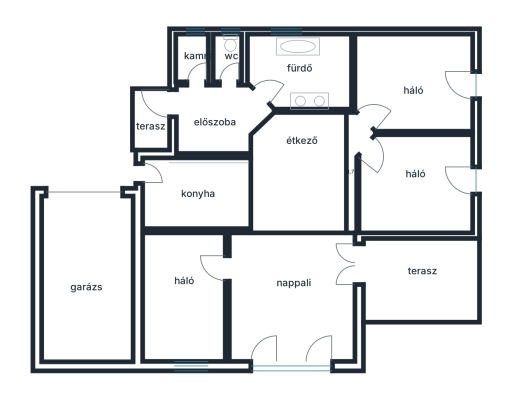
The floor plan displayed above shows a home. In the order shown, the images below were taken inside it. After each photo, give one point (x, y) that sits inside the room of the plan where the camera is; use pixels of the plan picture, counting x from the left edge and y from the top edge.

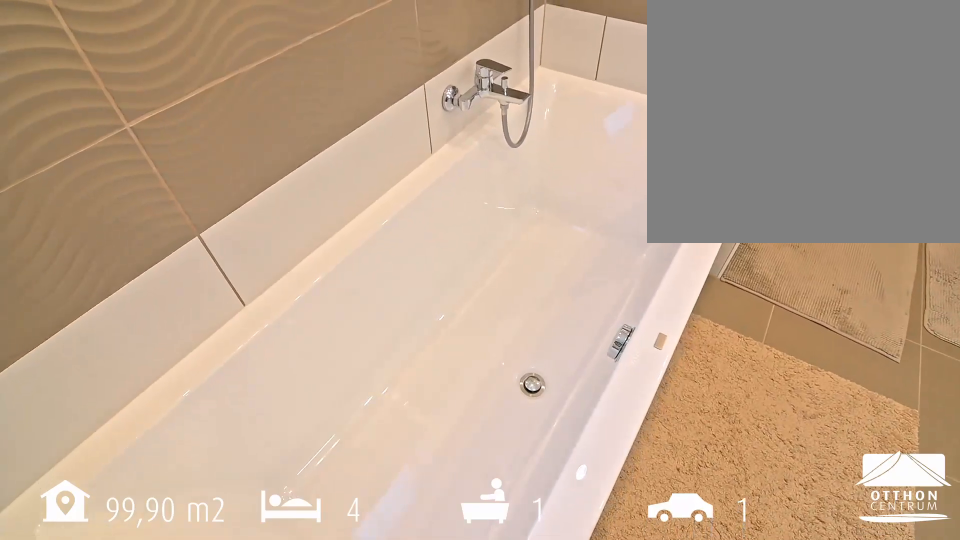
(305, 72)
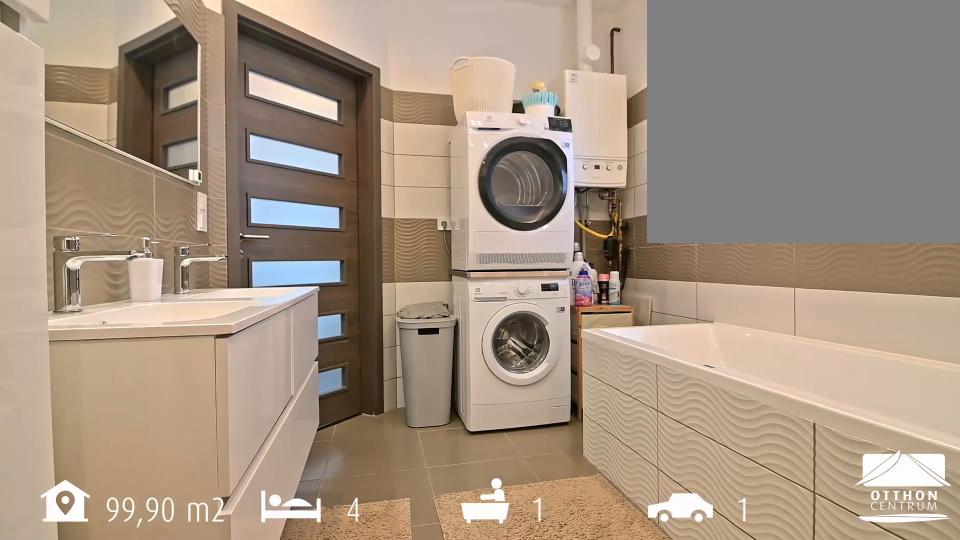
(305, 72)
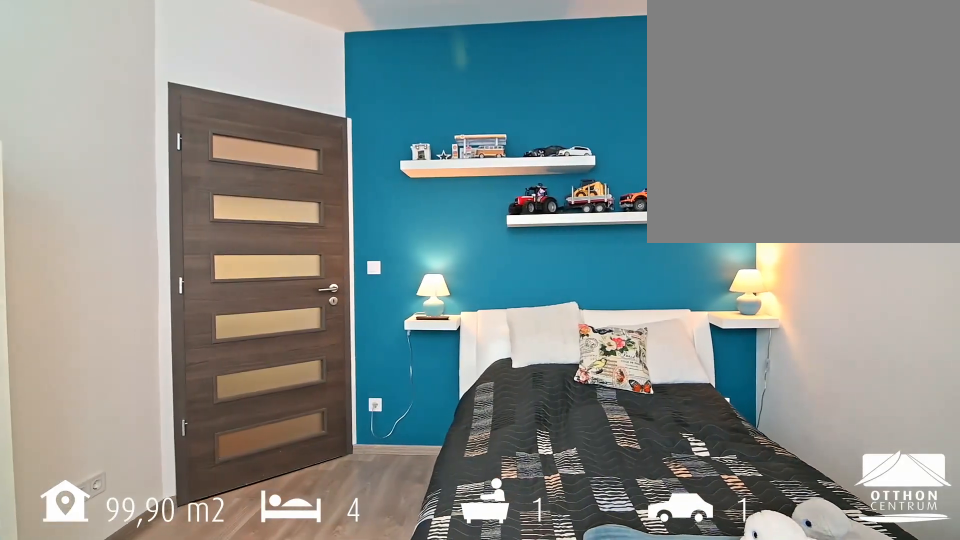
(418, 87)
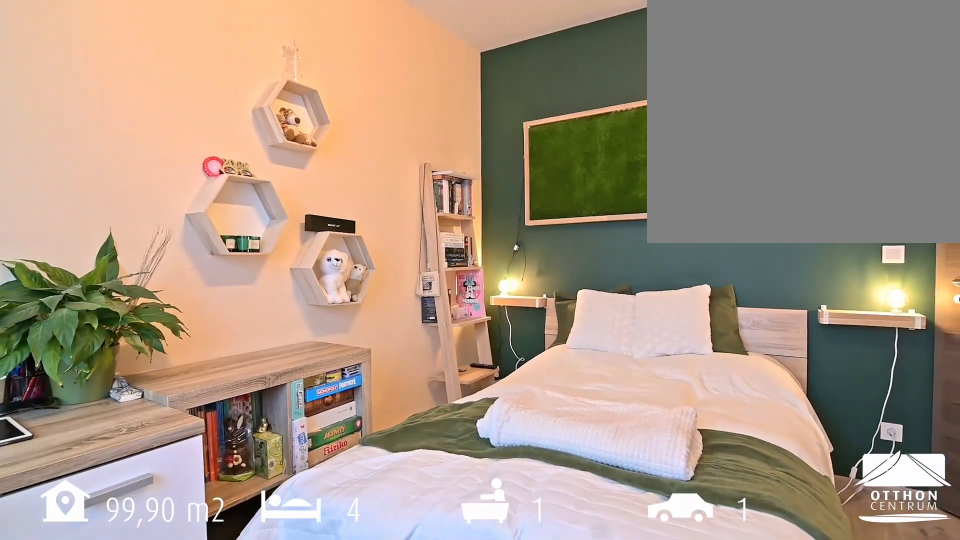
(418, 173)
